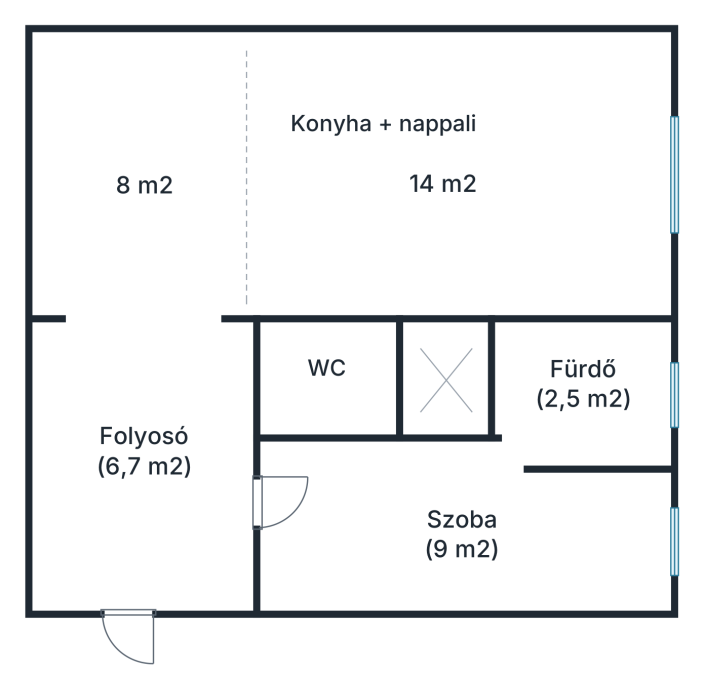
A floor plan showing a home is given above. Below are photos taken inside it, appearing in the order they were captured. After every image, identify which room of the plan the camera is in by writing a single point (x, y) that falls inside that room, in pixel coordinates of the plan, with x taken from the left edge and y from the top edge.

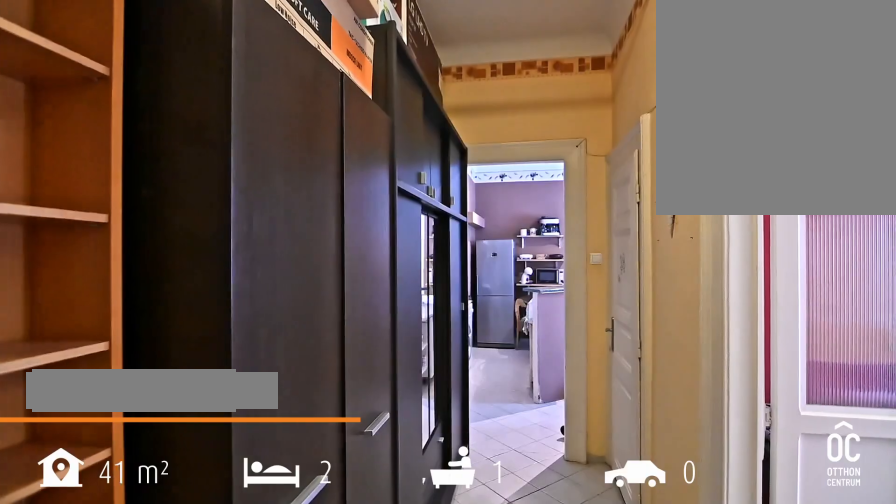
(140, 449)
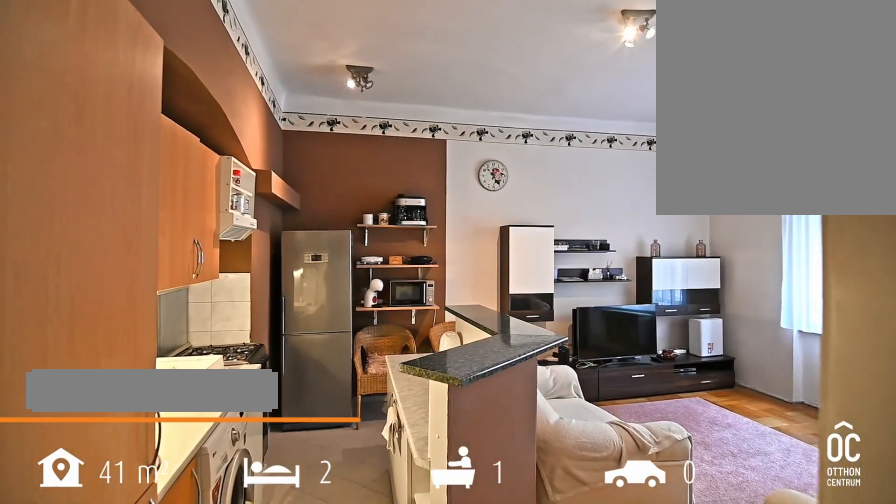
(142, 307)
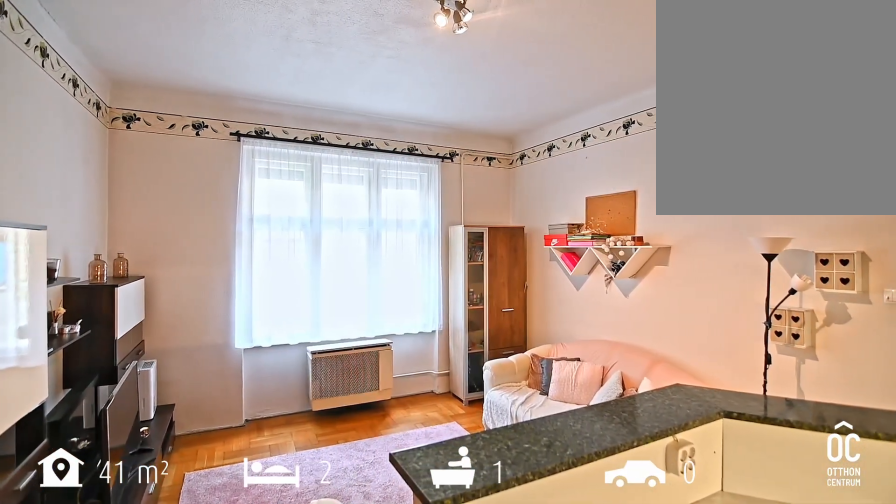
(446, 174)
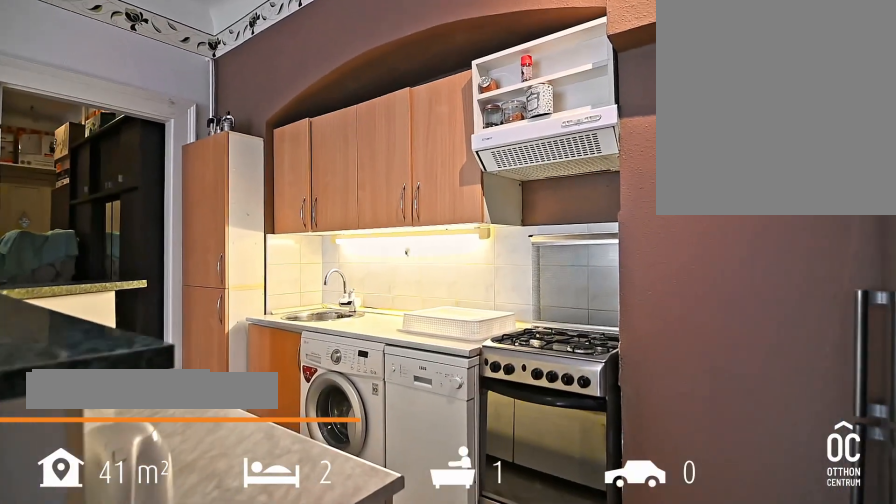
(141, 184)
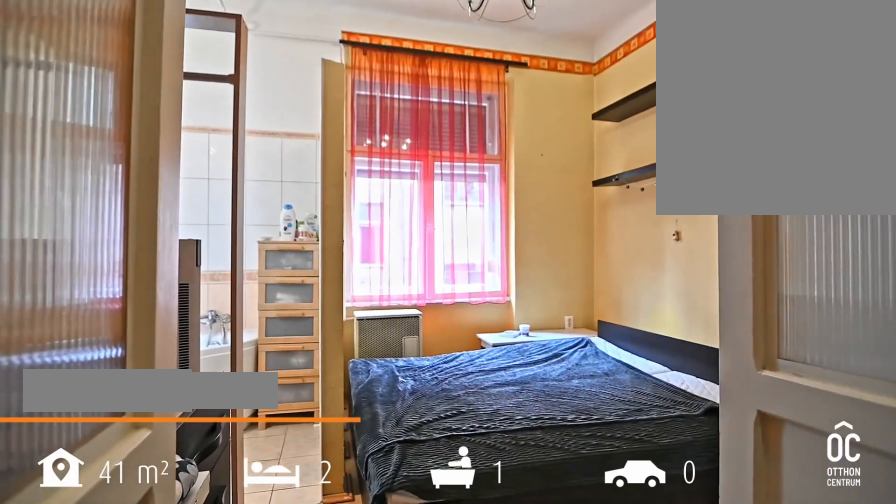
(460, 531)
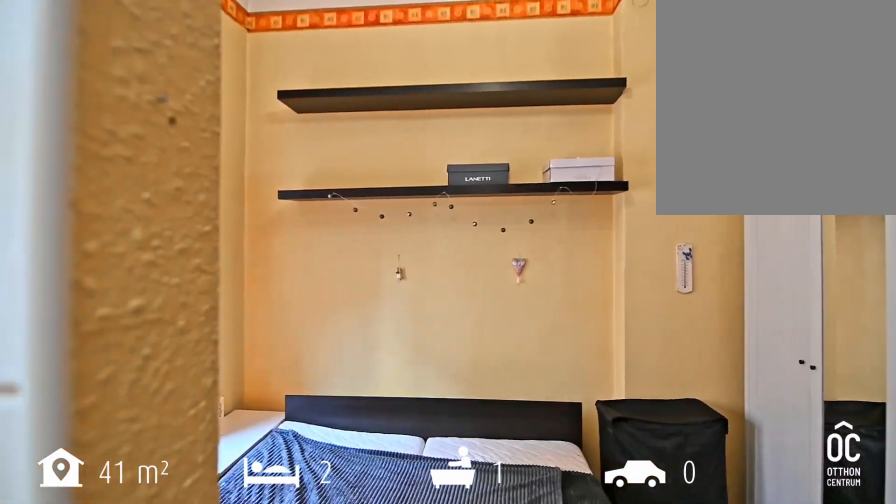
(460, 531)
